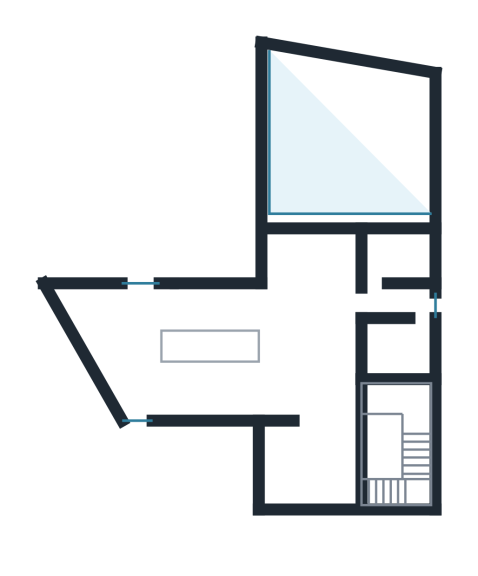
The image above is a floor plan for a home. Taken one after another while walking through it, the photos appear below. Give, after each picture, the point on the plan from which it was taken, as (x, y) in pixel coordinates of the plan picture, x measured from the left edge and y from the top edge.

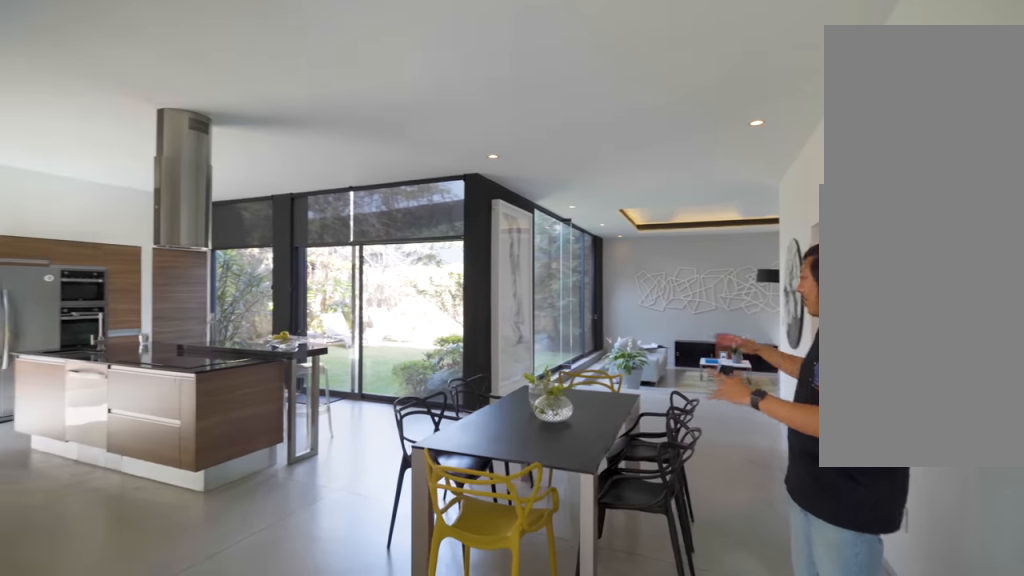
(329, 448)
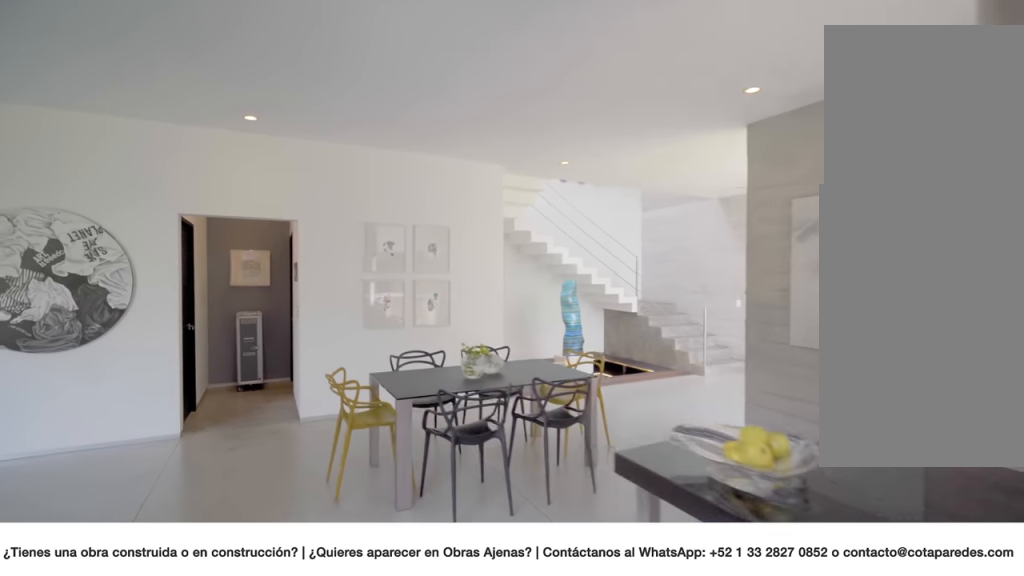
(140, 348)
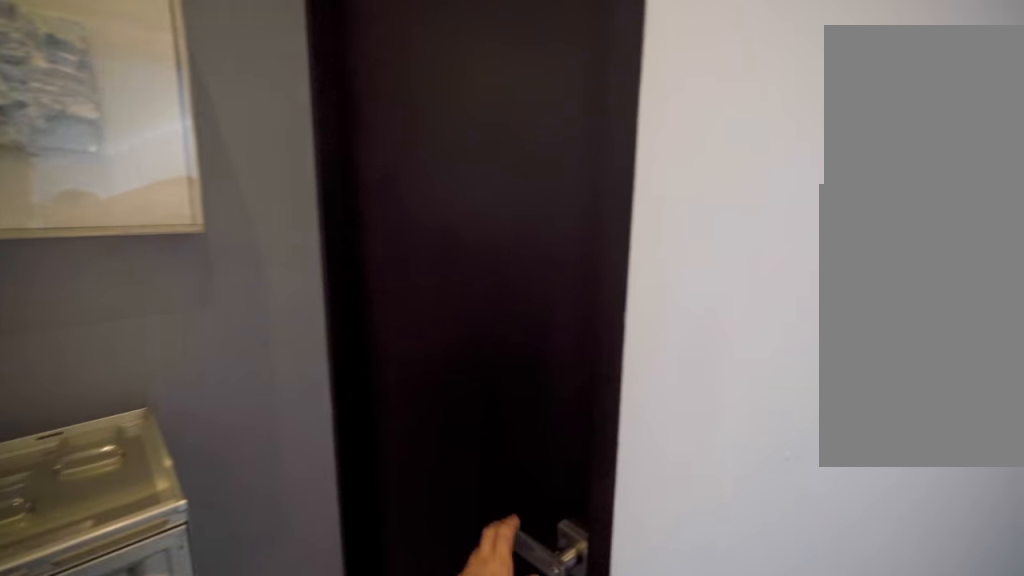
(405, 300)
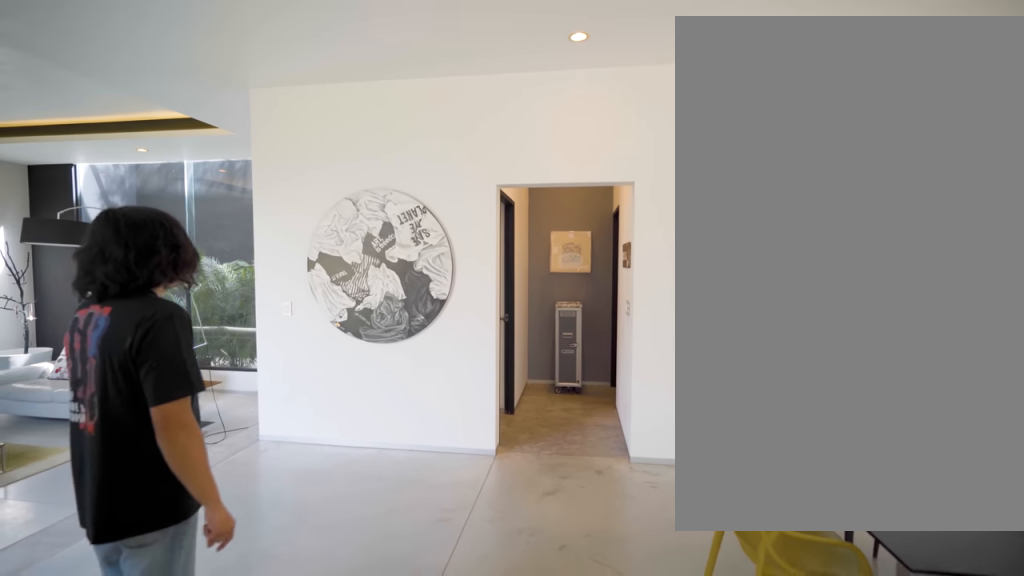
(326, 301)
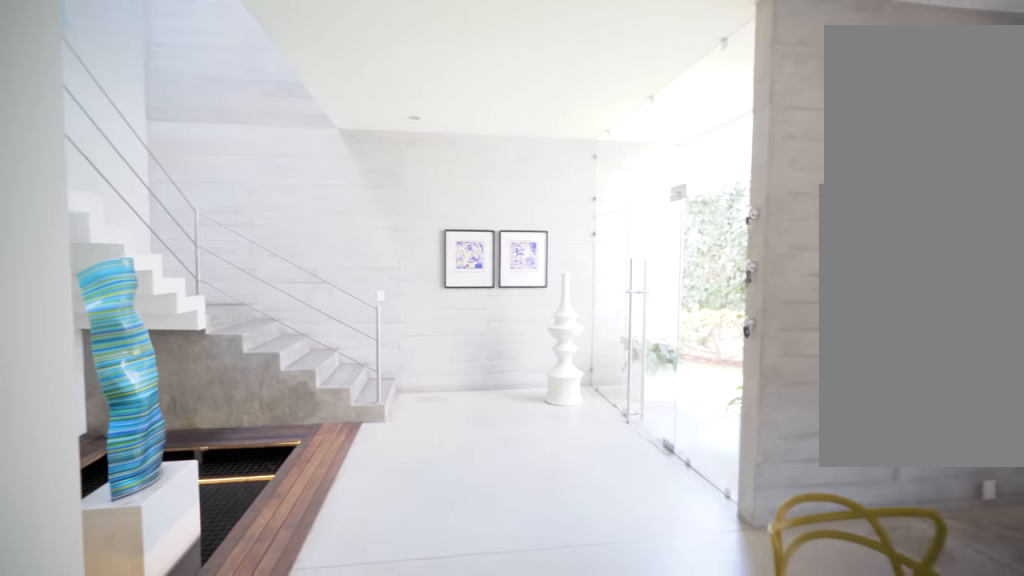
(329, 306)
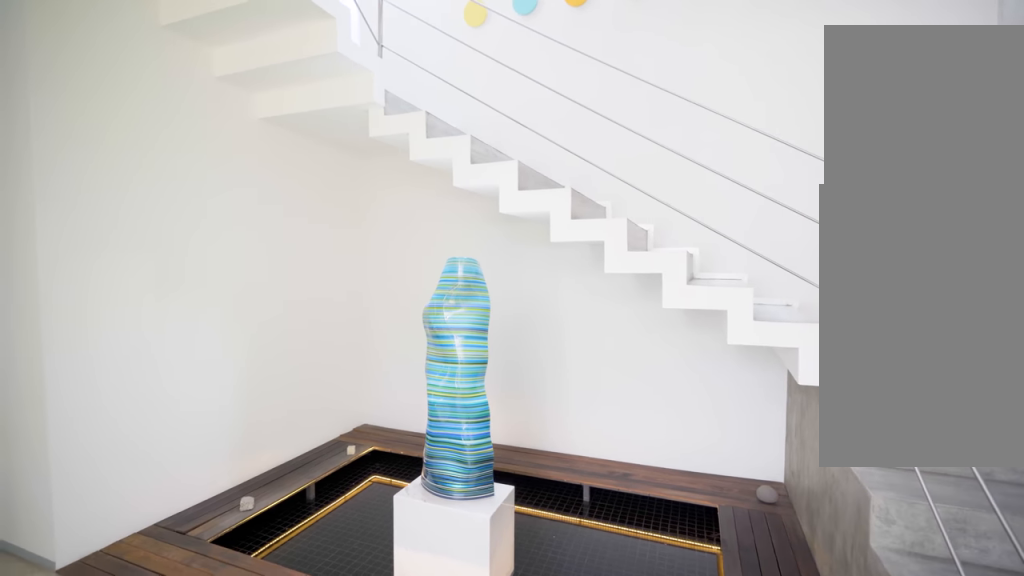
(312, 401)
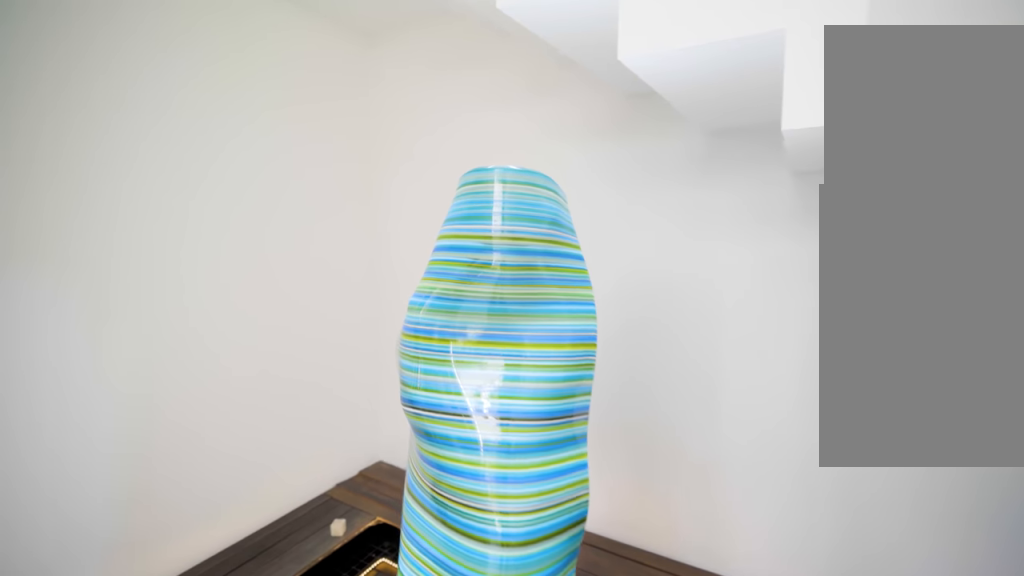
(335, 431)
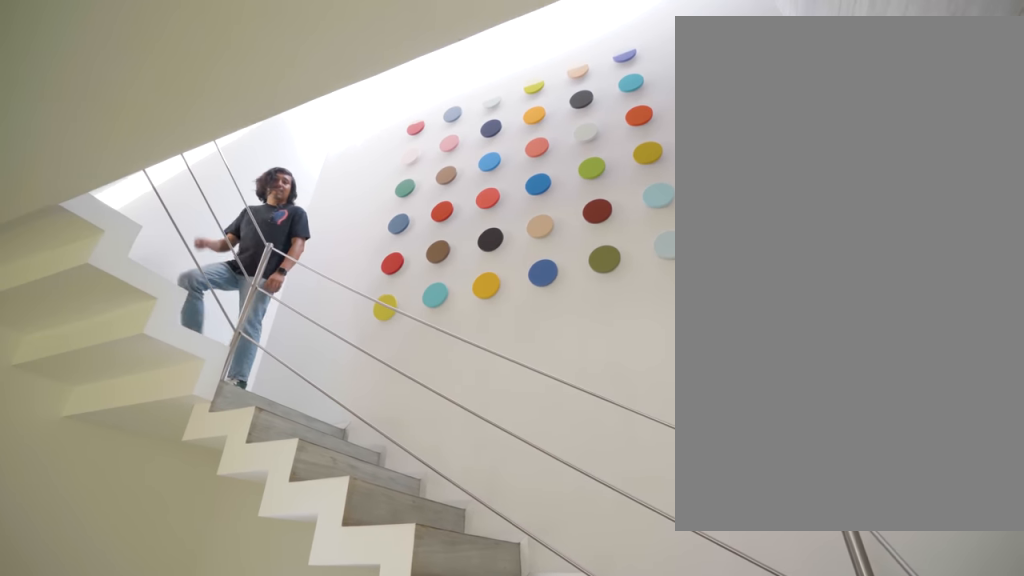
(338, 445)
